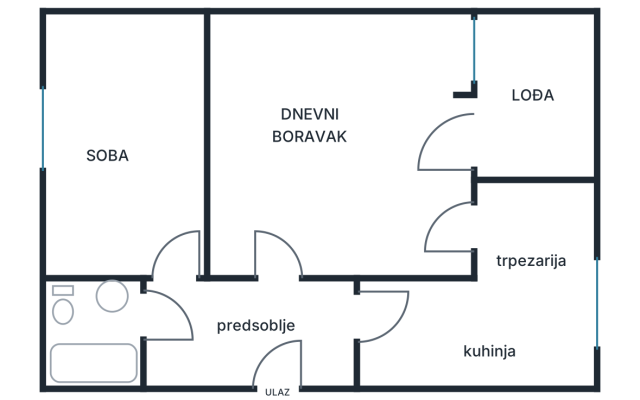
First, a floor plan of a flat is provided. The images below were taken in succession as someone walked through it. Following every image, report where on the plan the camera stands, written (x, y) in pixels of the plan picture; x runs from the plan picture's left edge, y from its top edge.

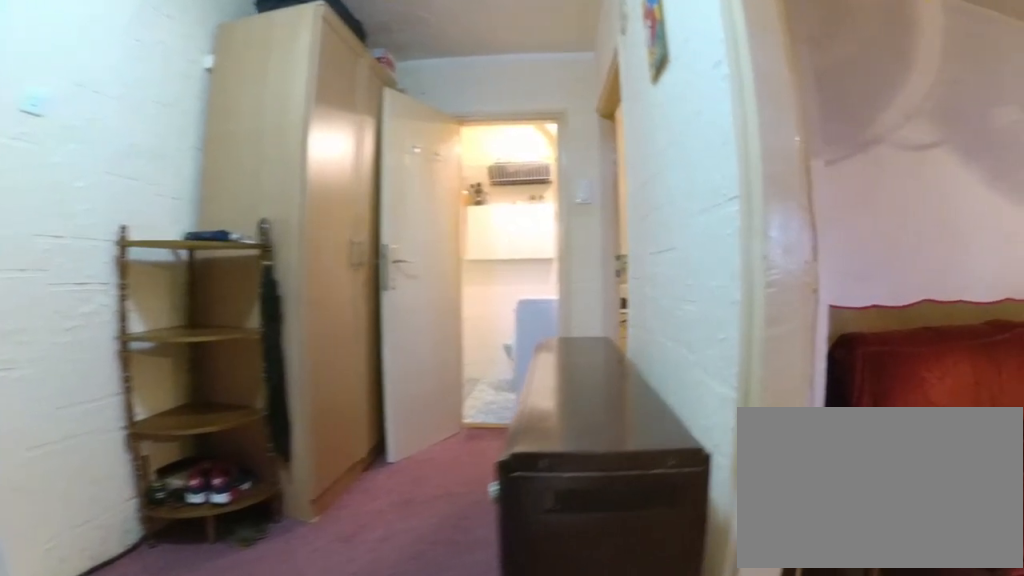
(323, 317)
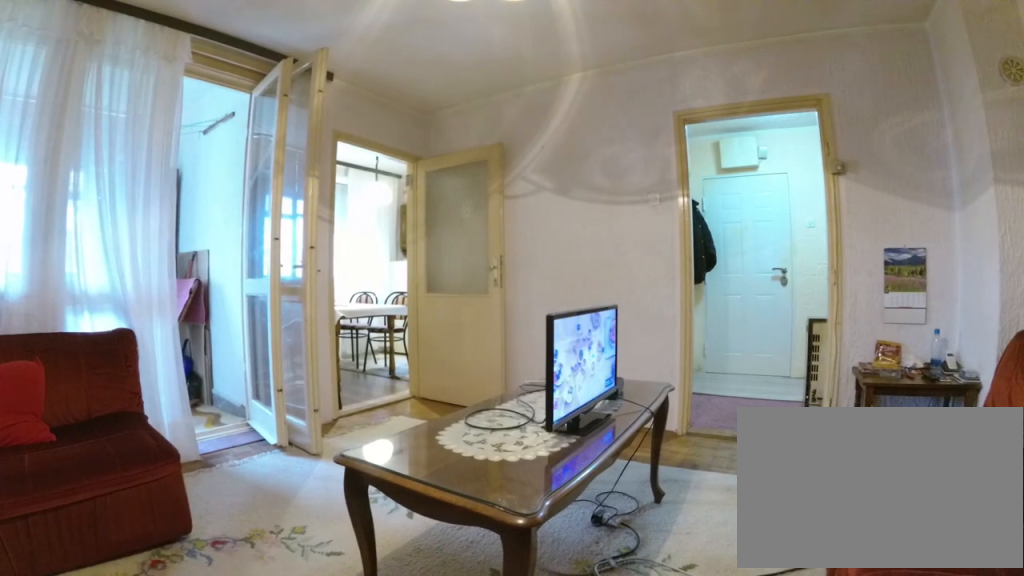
(262, 107)
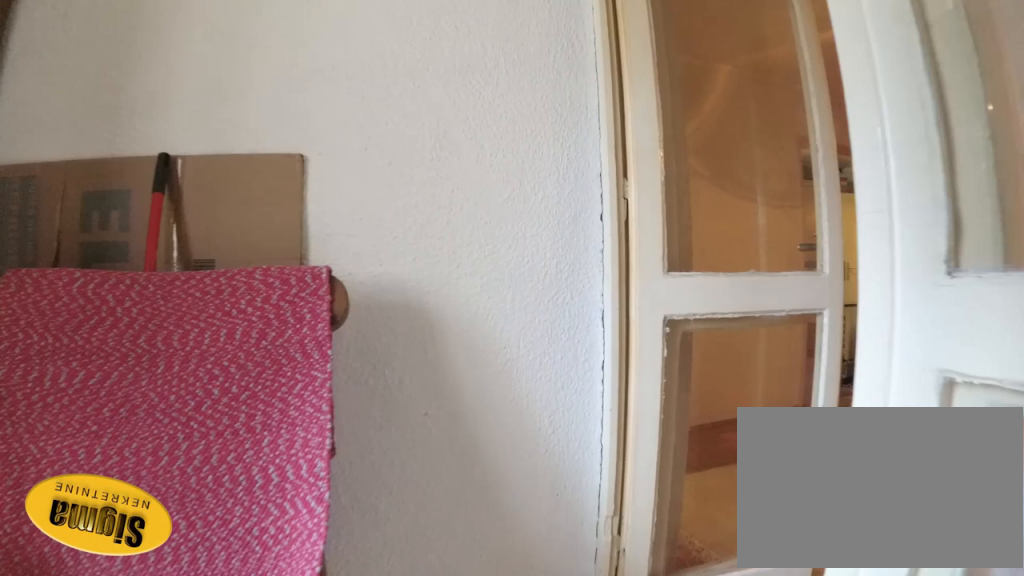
(526, 101)
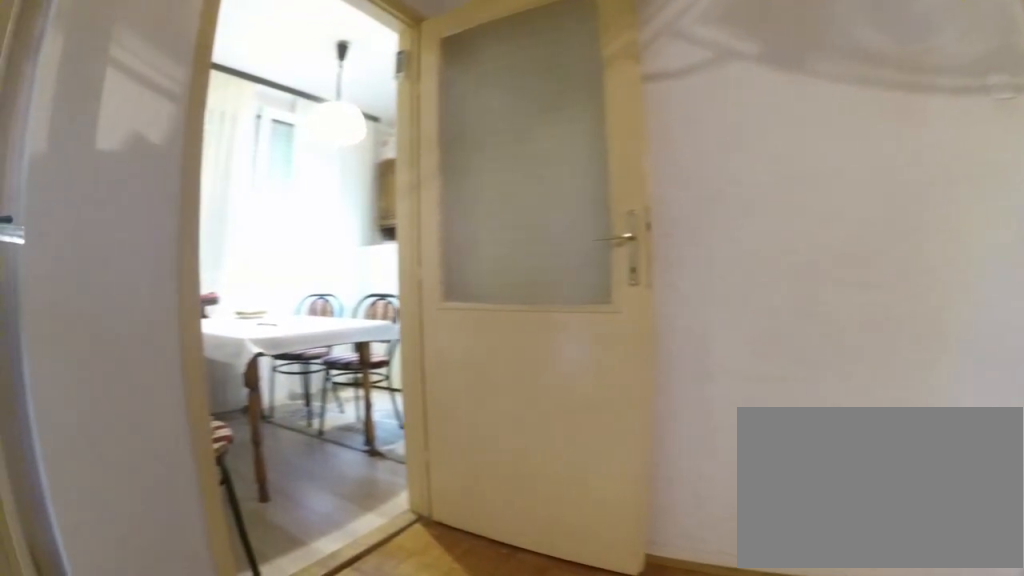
(403, 164)
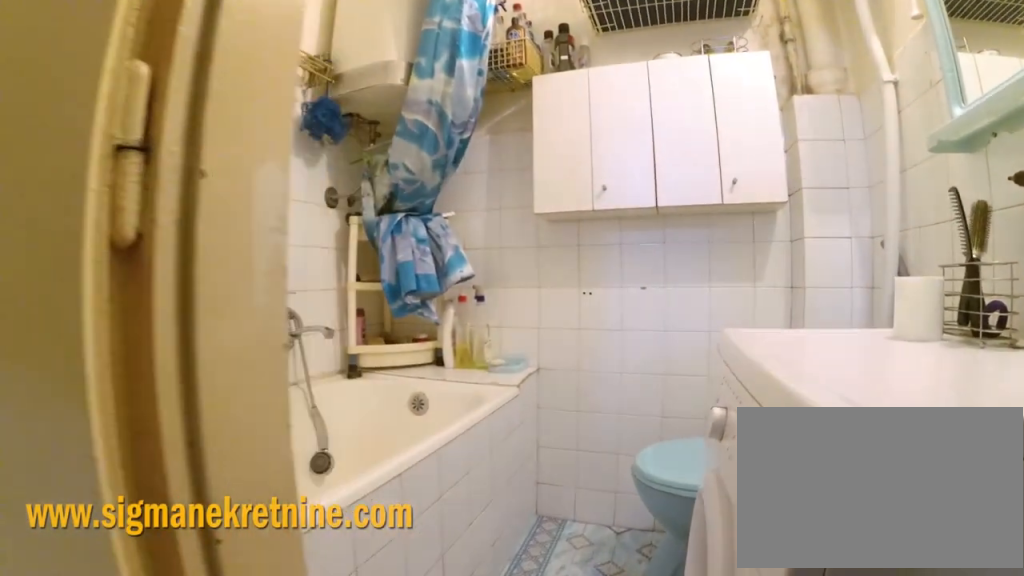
(162, 312)
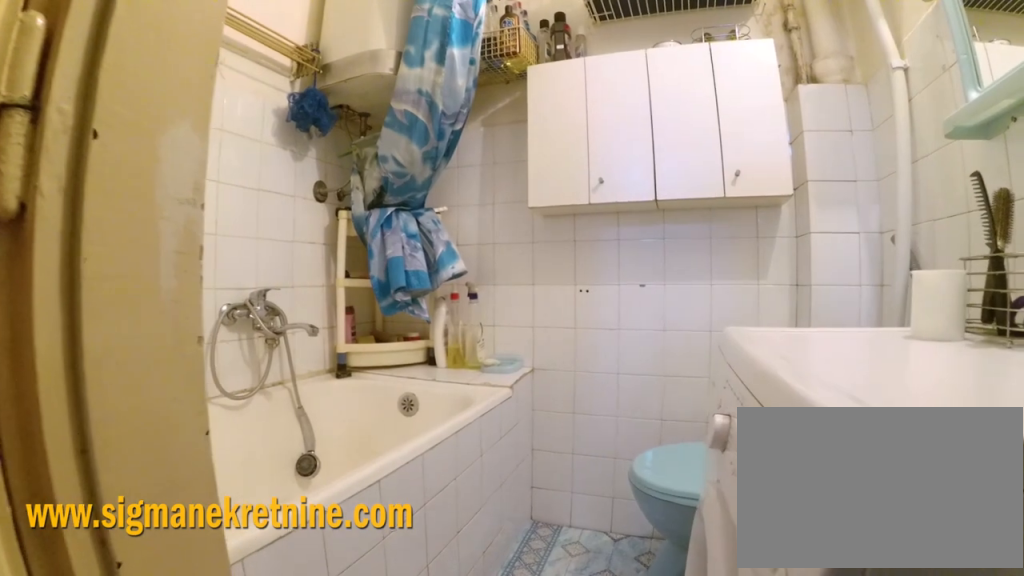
(158, 312)
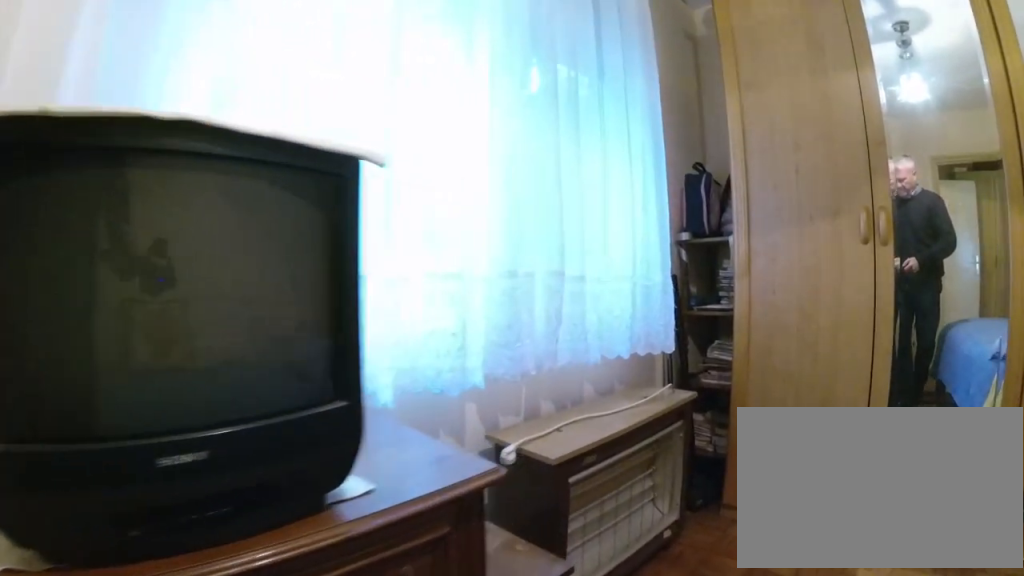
(90, 172)
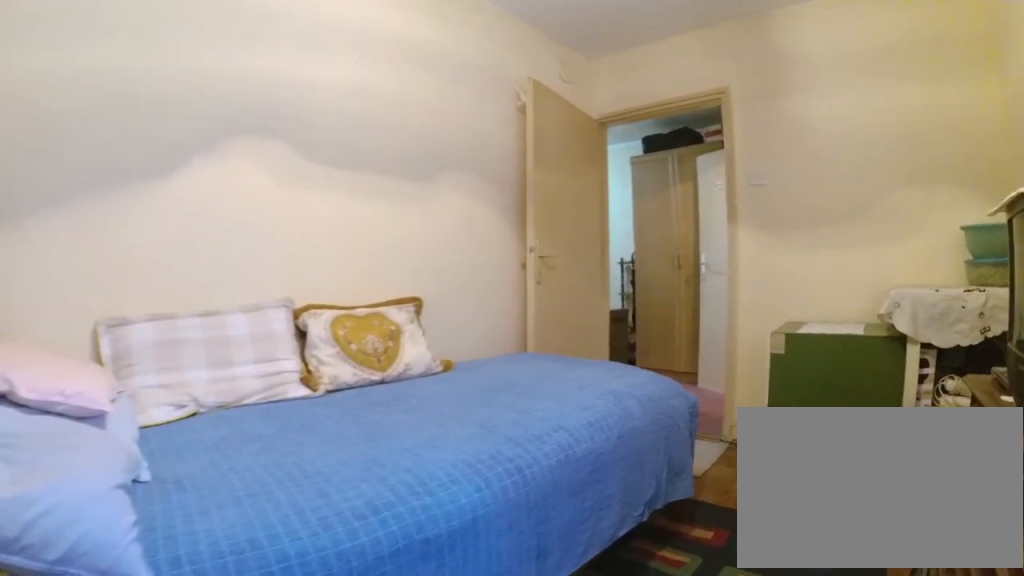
(92, 104)
